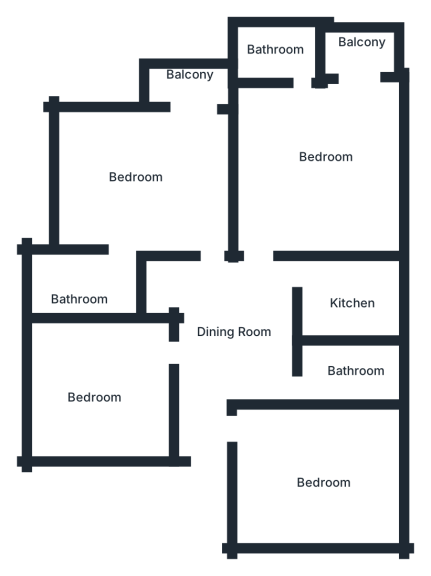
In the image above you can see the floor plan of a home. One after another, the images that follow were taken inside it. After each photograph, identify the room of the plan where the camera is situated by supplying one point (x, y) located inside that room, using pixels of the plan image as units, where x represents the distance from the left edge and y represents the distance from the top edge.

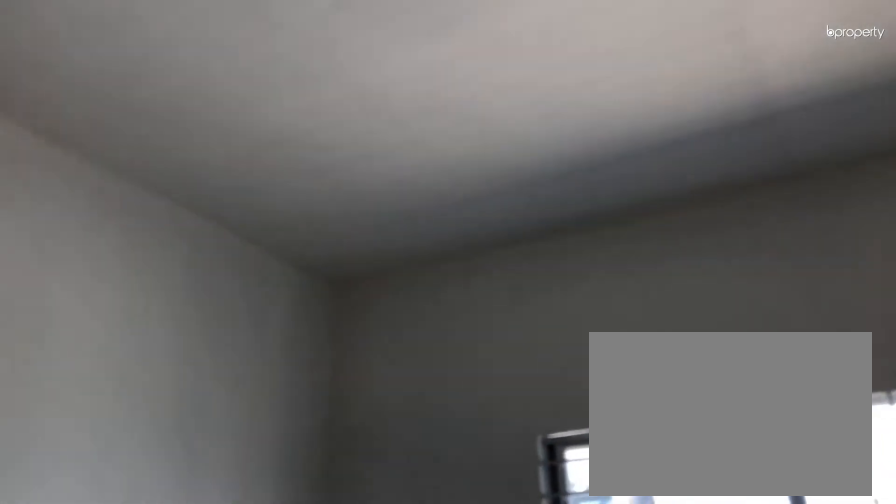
(311, 482)
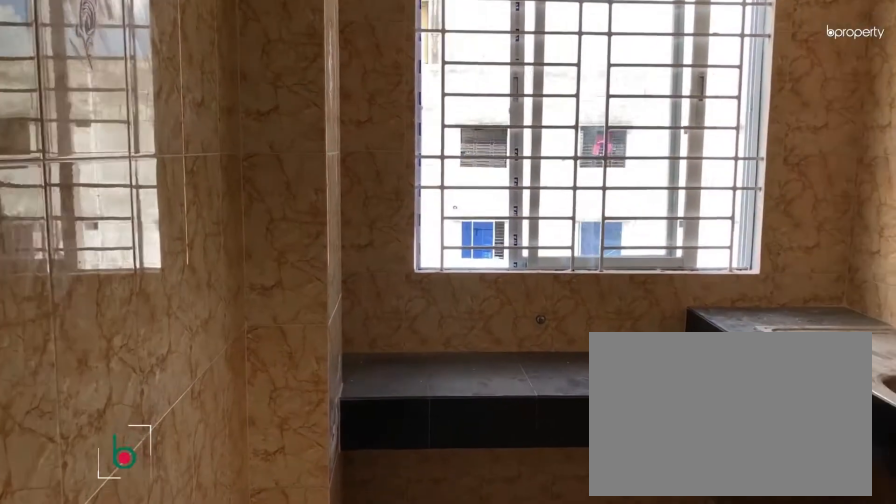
(344, 302)
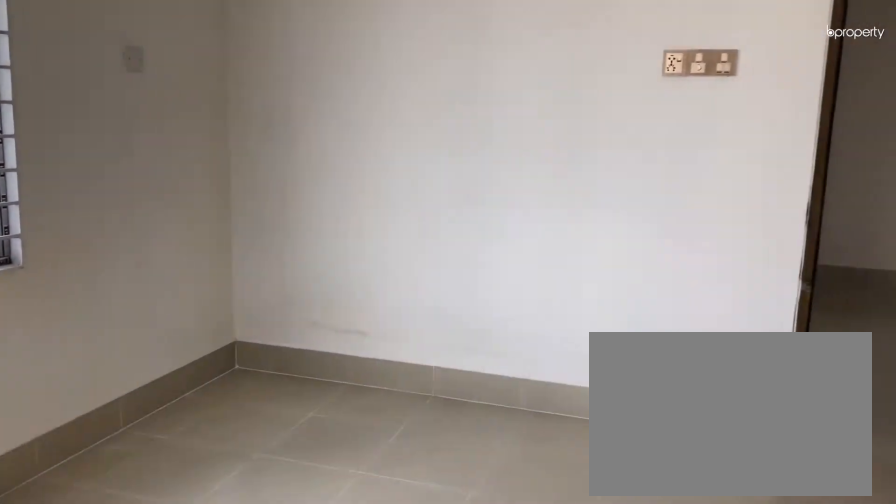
(317, 148)
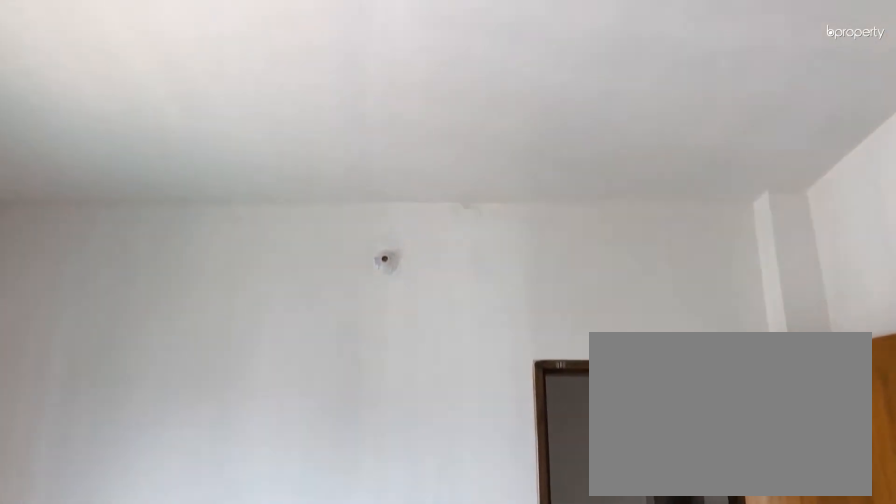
(317, 149)
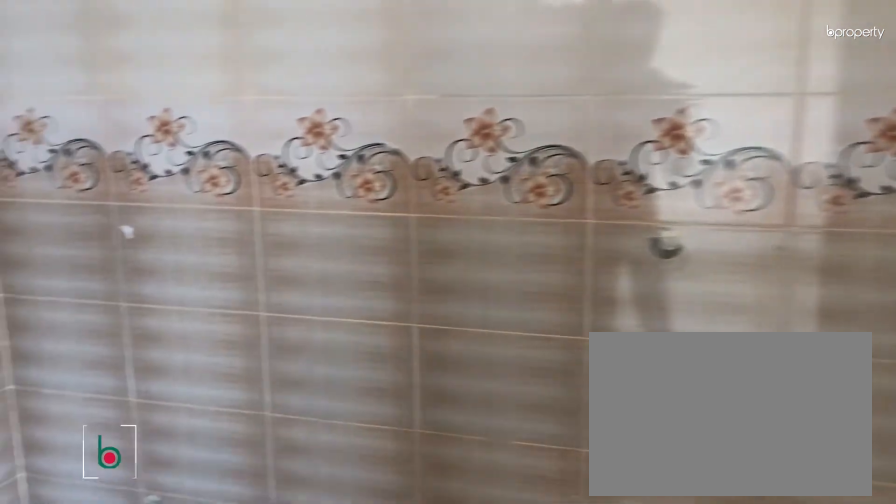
(271, 51)
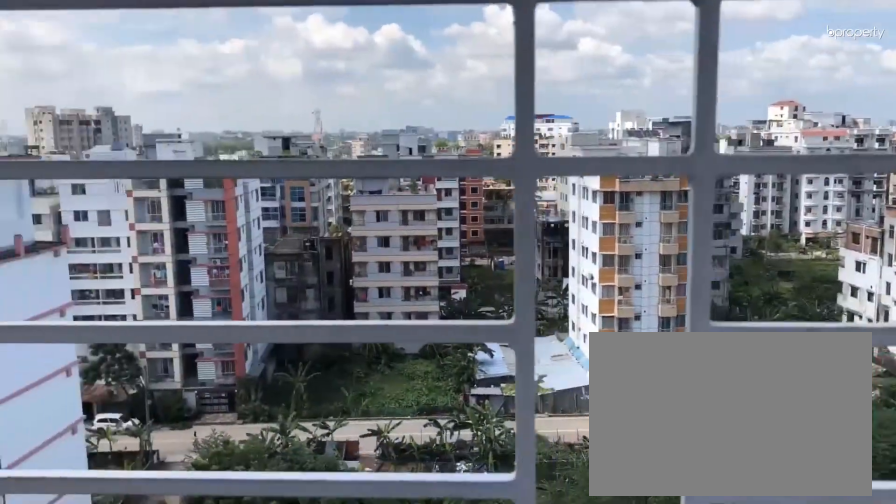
(356, 47)
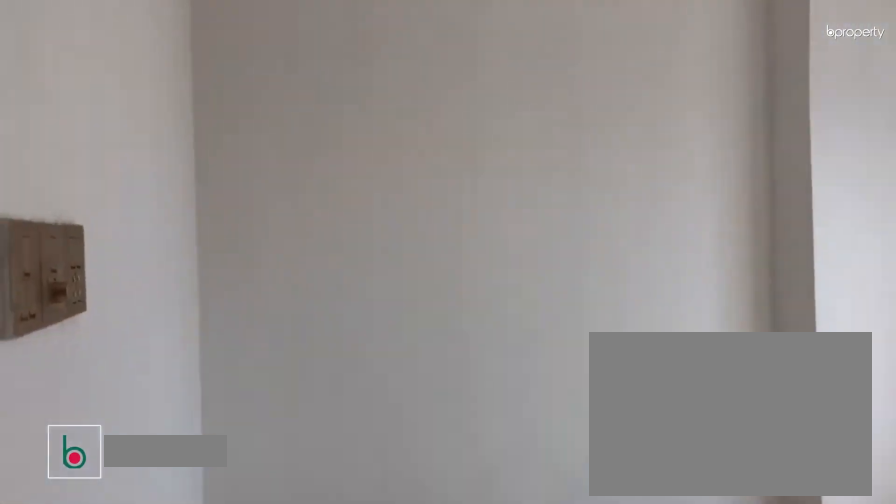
(97, 391)
